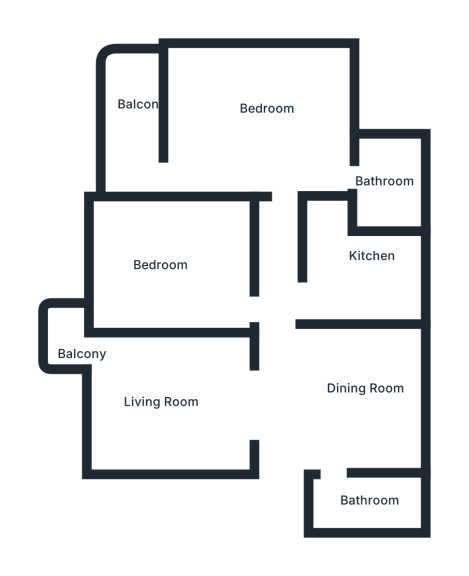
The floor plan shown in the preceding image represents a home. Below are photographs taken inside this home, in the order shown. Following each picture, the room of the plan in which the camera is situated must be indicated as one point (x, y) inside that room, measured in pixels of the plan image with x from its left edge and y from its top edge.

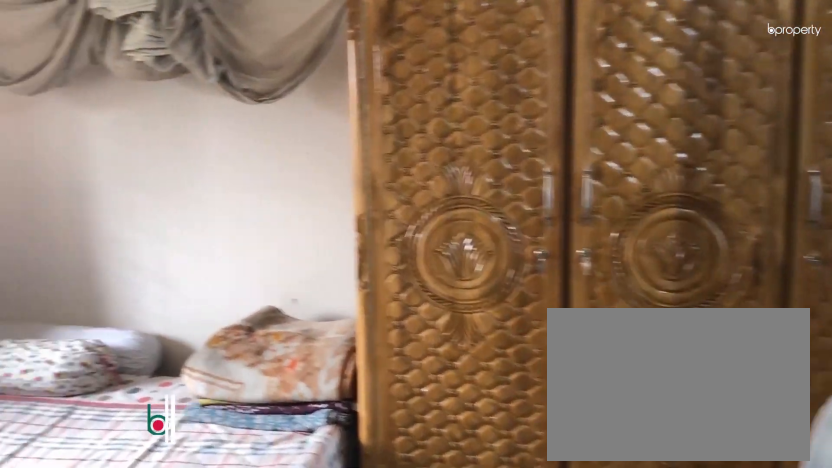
(254, 110)
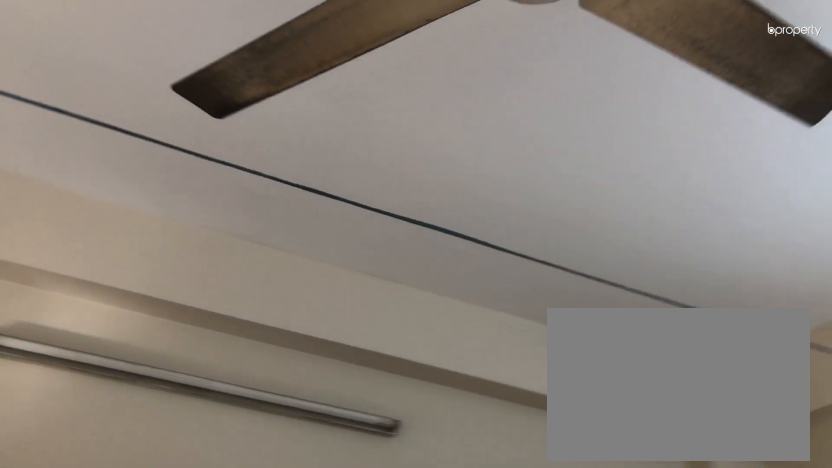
(260, 115)
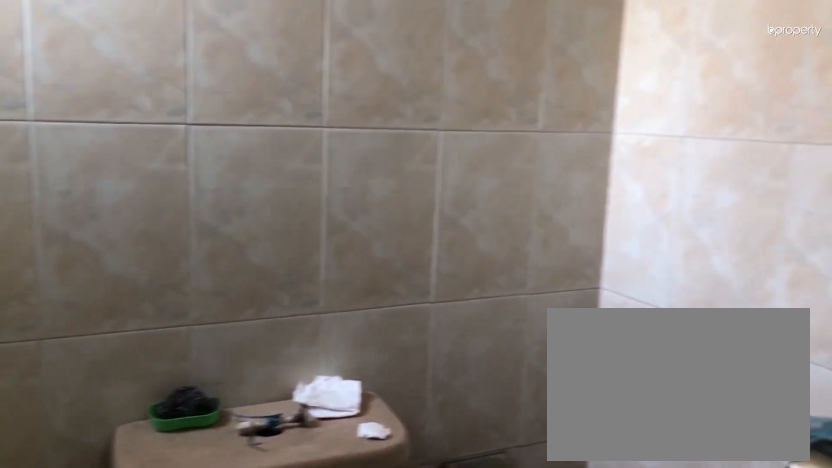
(389, 183)
